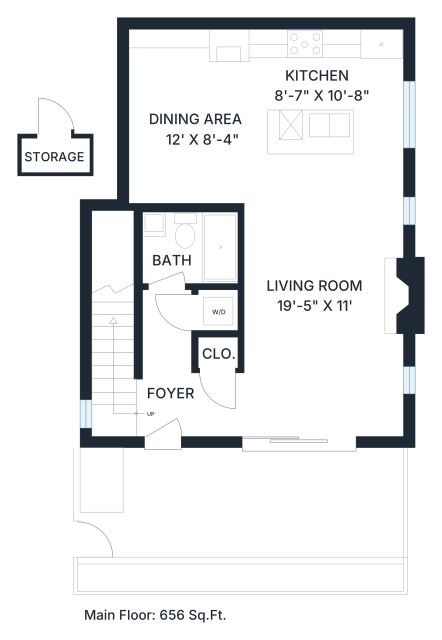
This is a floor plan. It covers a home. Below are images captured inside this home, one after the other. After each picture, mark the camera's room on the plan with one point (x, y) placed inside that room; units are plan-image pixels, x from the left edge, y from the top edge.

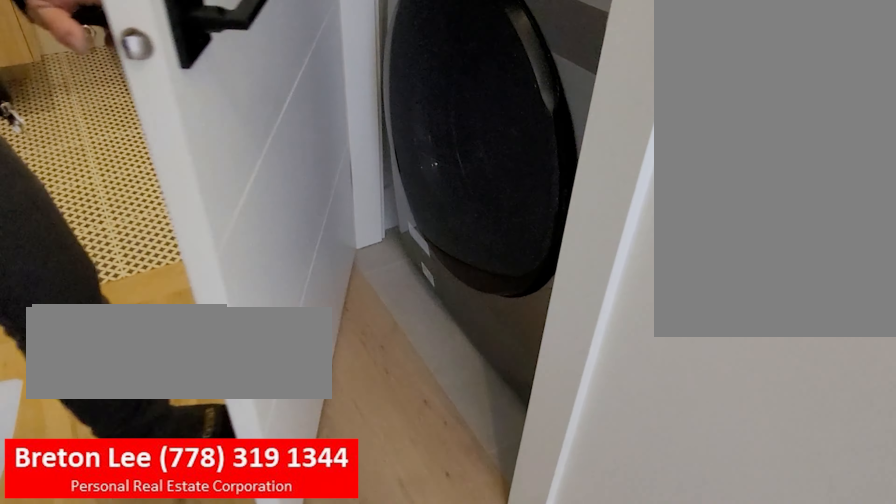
(220, 310)
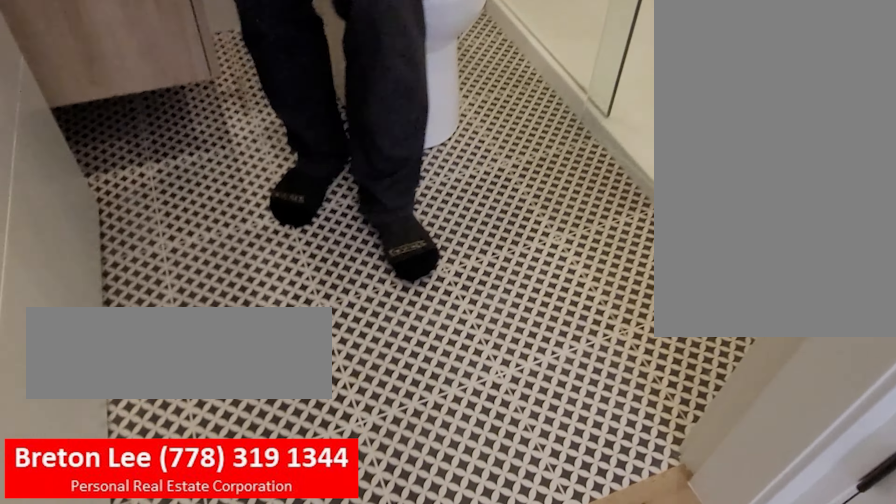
(173, 263)
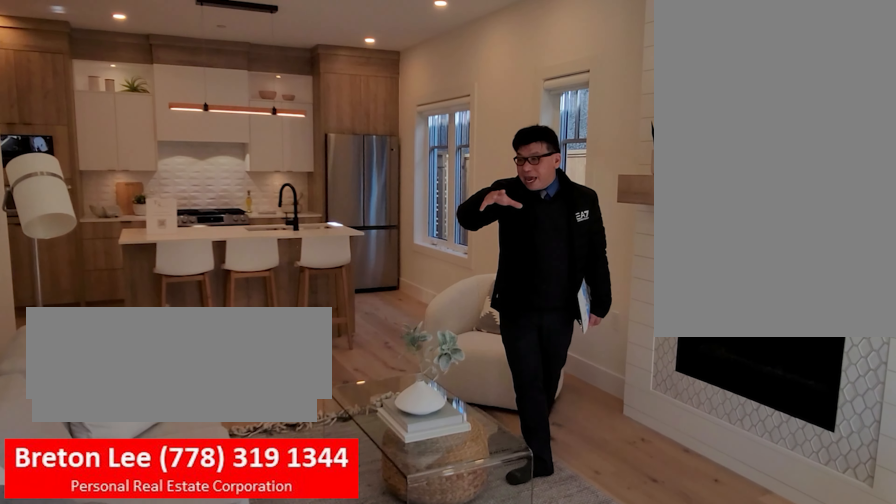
(311, 345)
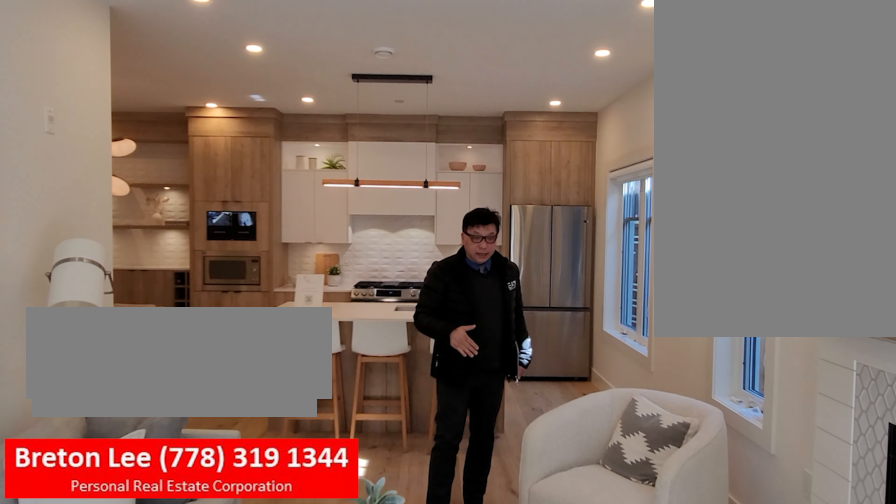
(311, 345)
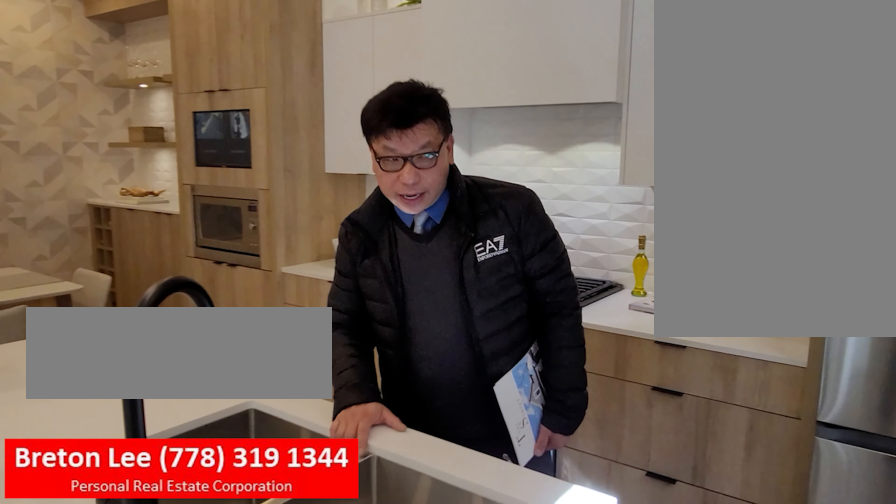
(378, 123)
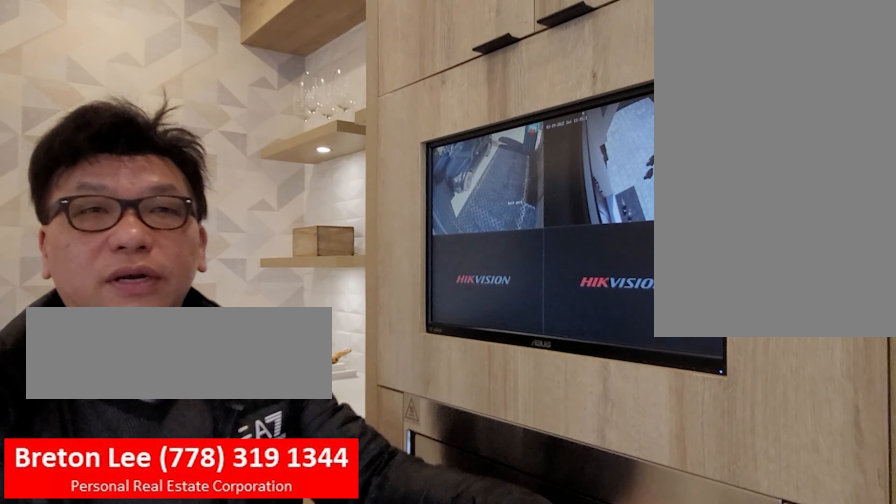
(378, 123)
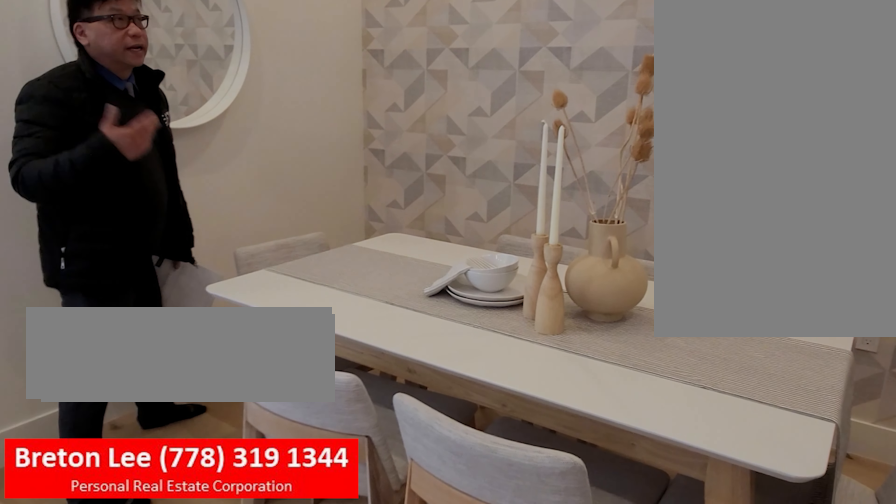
(192, 174)
